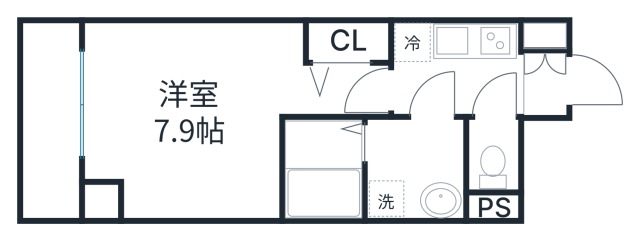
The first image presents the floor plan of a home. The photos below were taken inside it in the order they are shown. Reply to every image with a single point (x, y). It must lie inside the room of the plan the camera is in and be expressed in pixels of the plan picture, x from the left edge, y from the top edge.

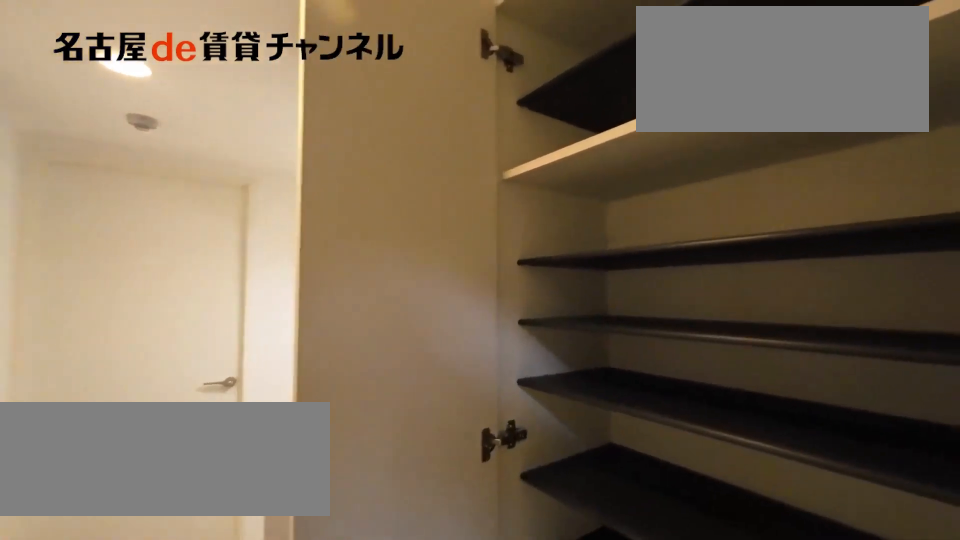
(545, 68)
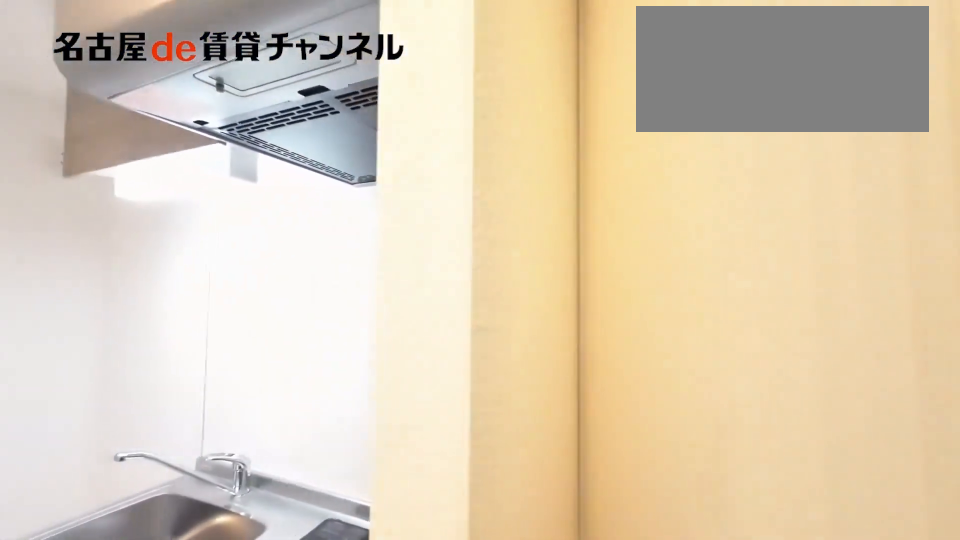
(545, 68)
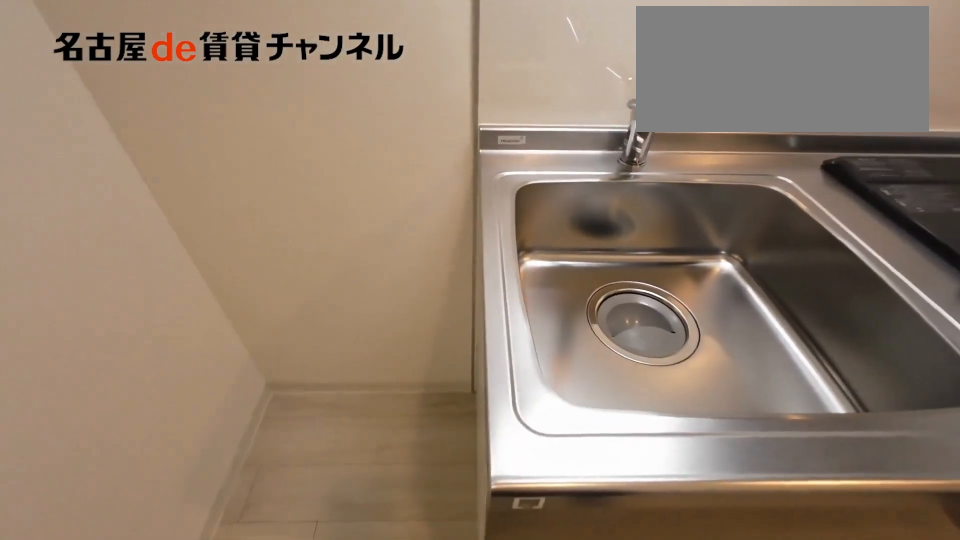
(456, 53)
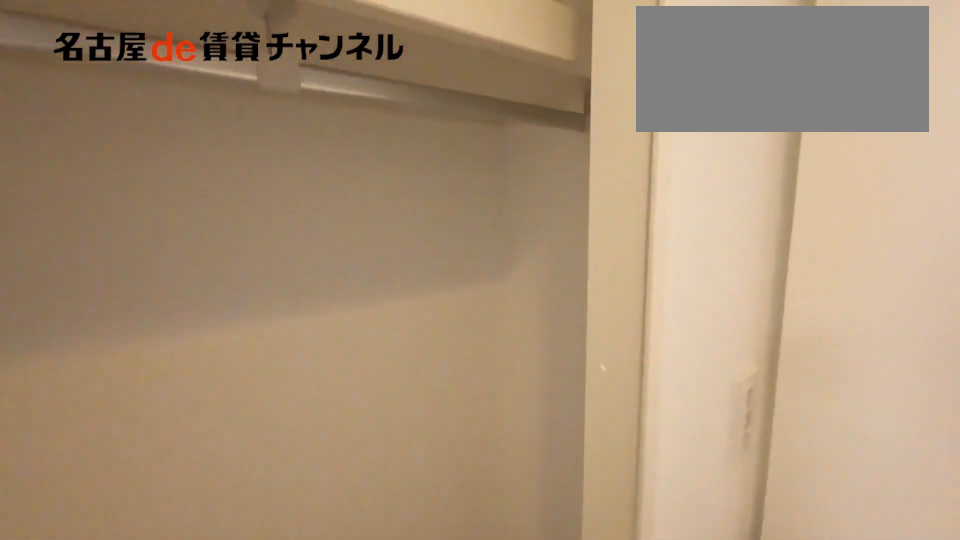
(349, 41)
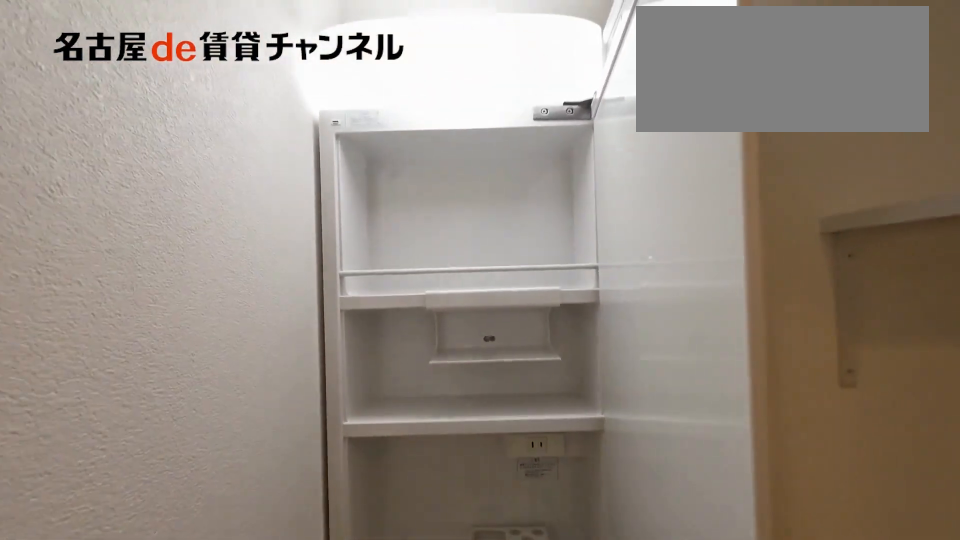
(414, 168)
